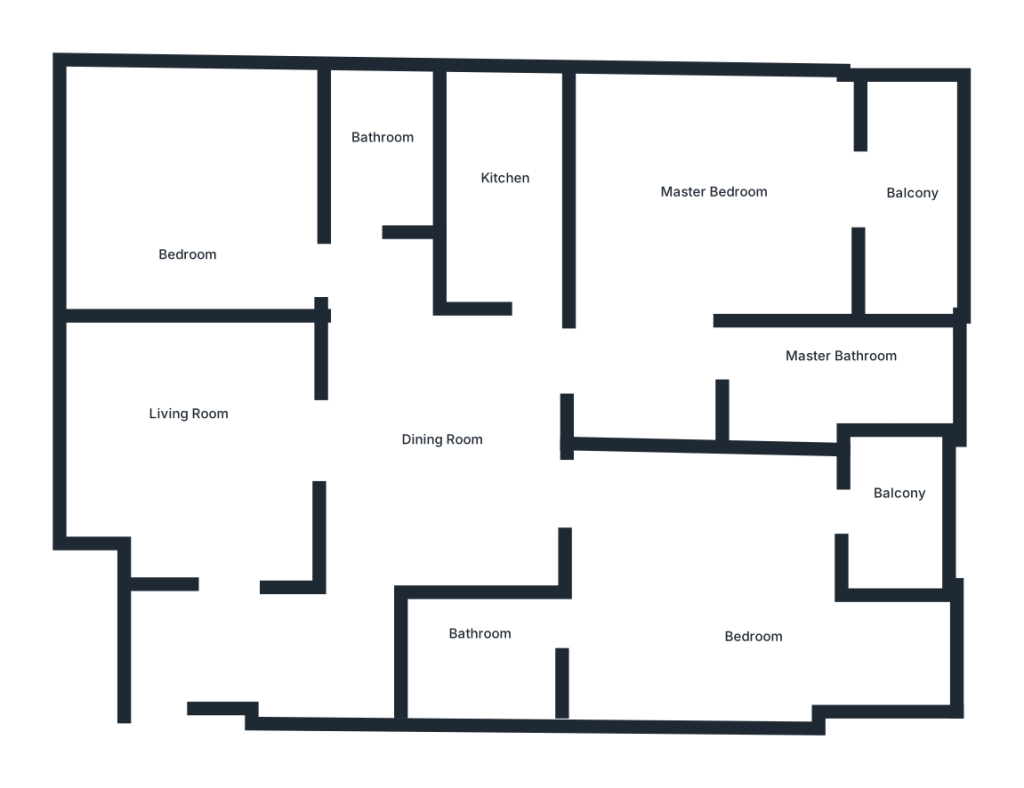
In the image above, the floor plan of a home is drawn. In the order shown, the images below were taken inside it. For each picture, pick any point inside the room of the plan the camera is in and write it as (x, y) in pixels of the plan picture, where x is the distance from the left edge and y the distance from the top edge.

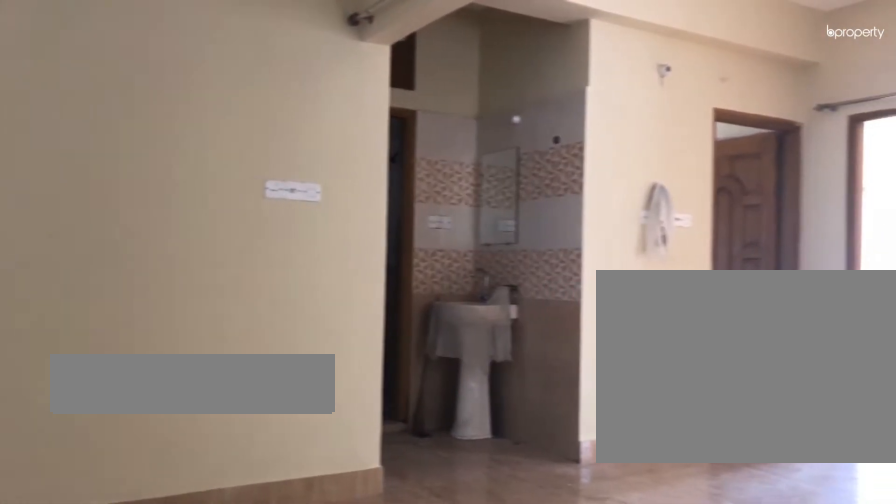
(228, 418)
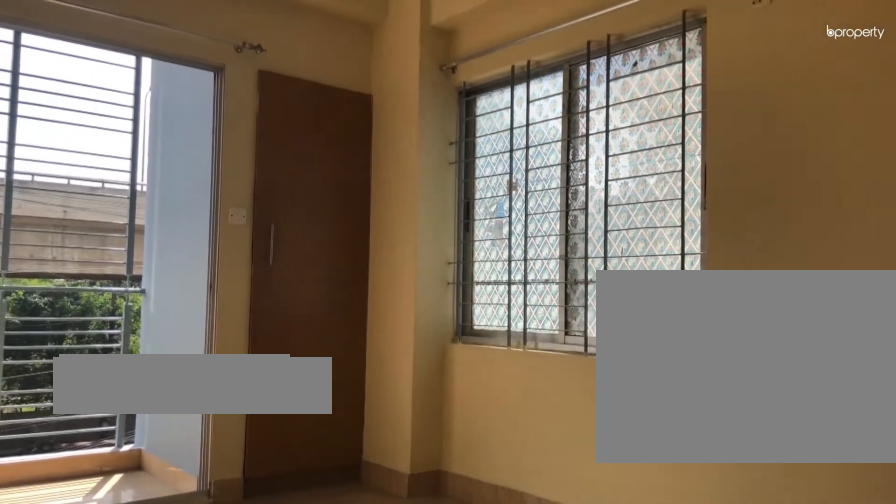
(739, 605)
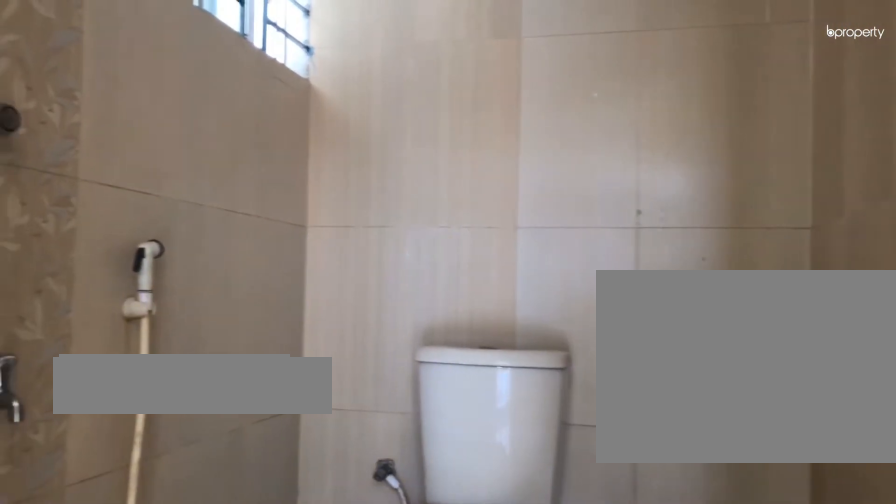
(462, 634)
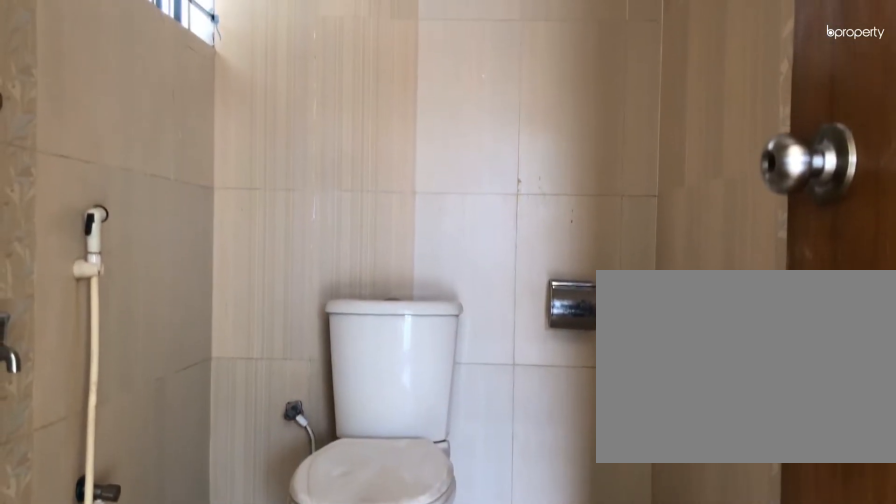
(461, 635)
